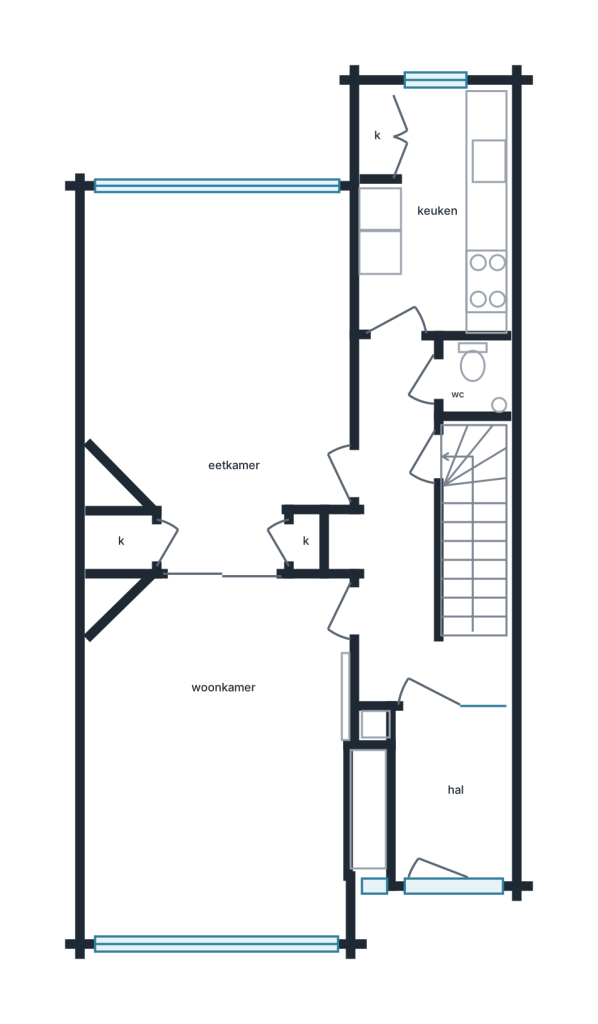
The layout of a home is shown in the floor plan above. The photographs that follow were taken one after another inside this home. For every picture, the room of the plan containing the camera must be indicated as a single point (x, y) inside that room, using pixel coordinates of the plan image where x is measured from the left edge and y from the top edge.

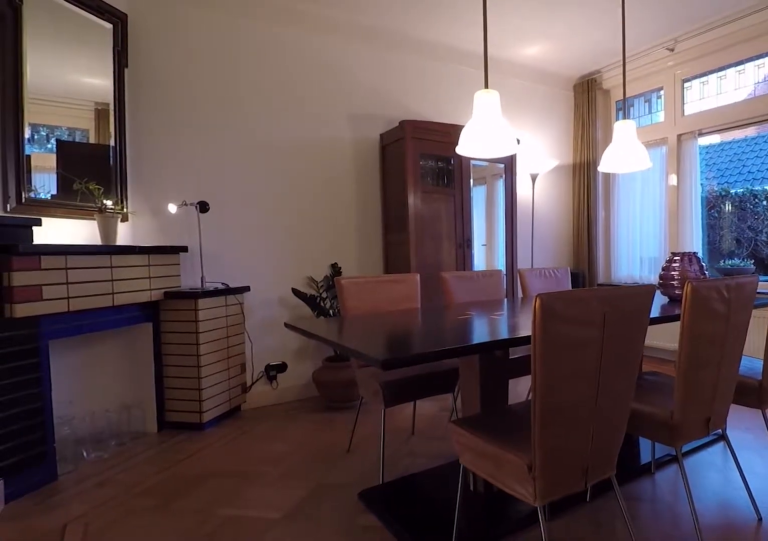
(228, 370)
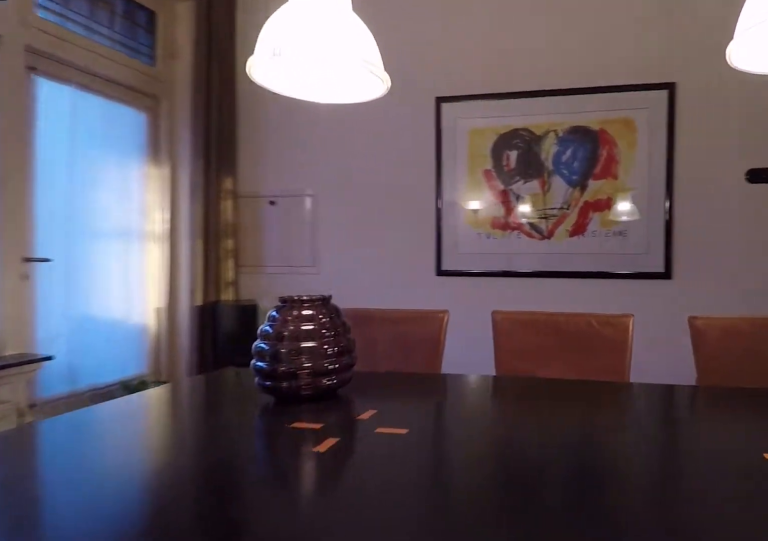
(228, 370)
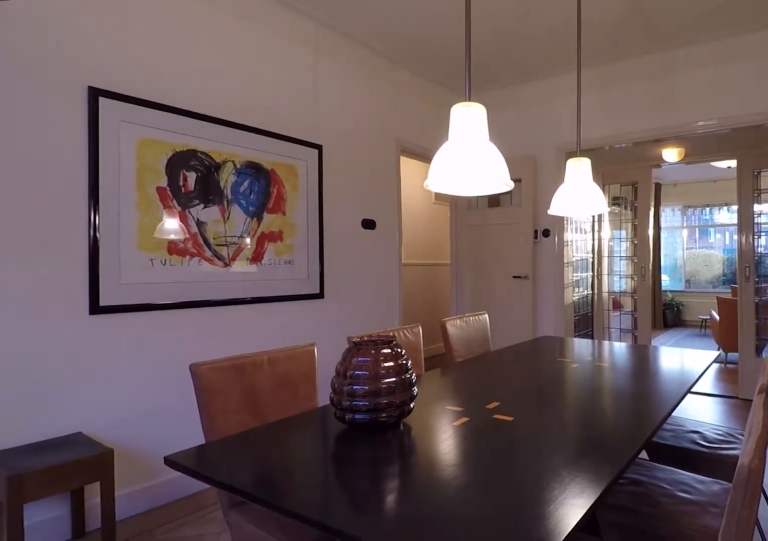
(228, 370)
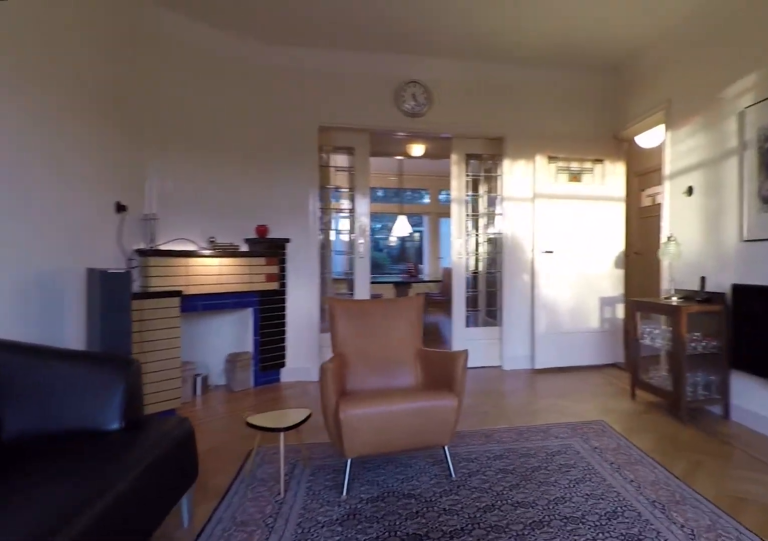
(235, 747)
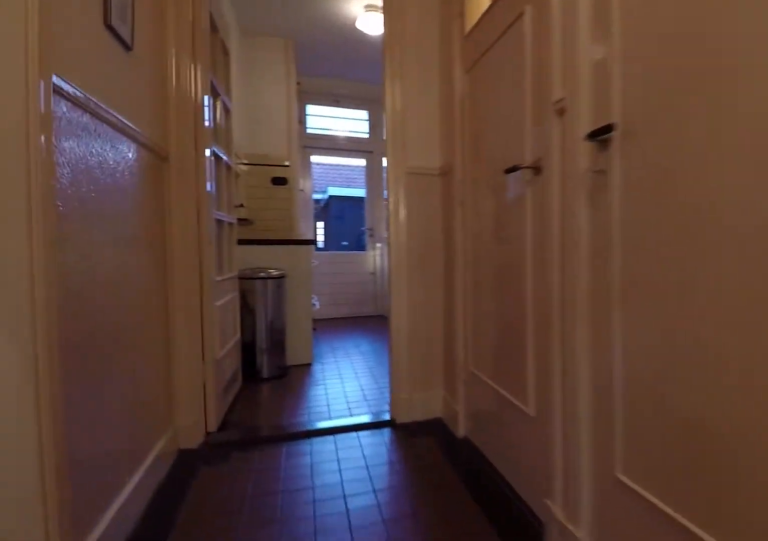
(404, 545)
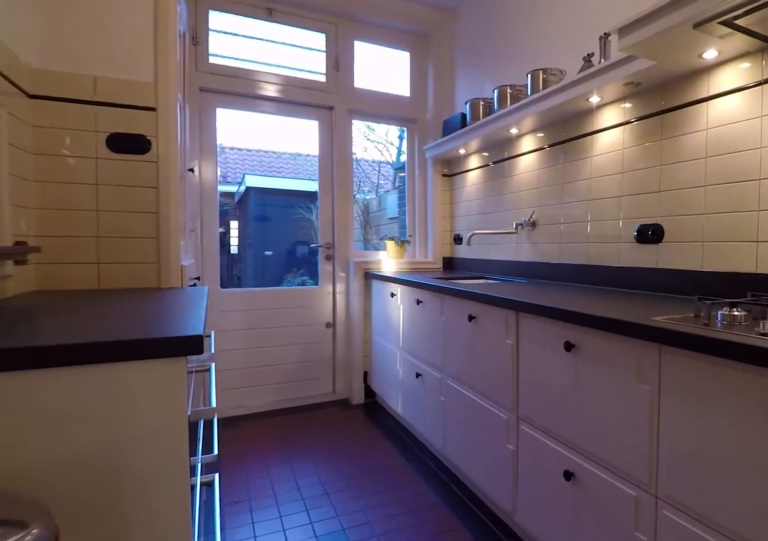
(440, 217)
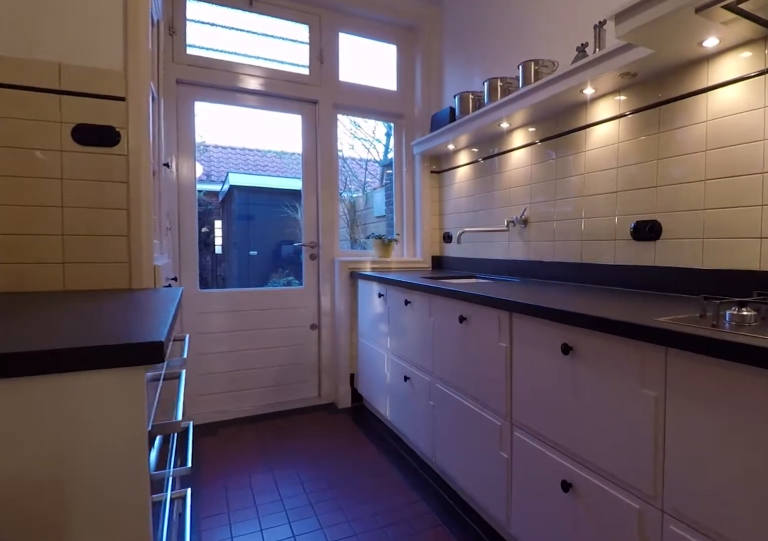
(440, 217)
